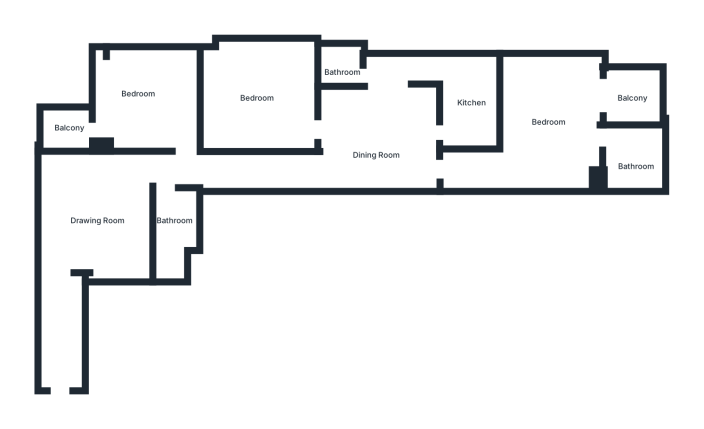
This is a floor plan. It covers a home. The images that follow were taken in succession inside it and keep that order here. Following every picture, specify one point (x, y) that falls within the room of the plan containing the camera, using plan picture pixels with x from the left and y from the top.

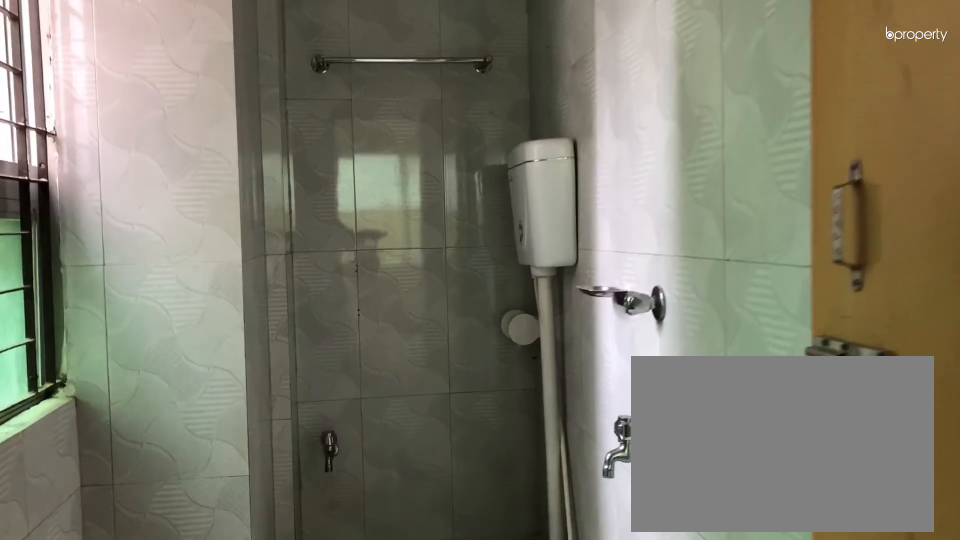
(170, 223)
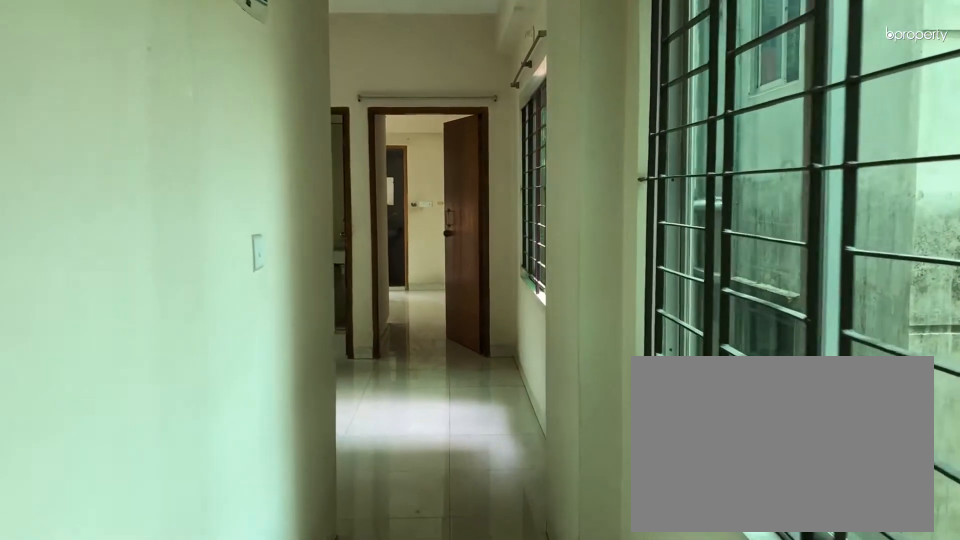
(261, 168)
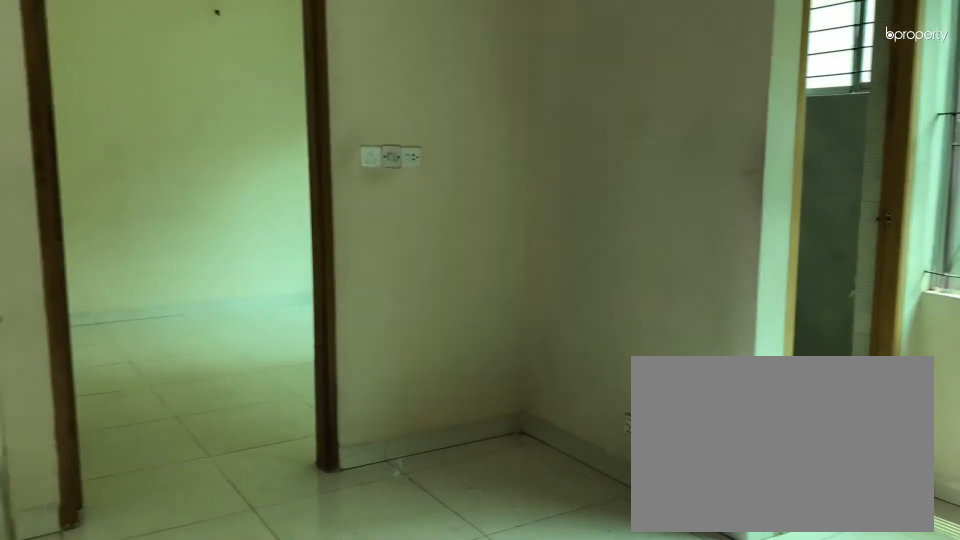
(379, 129)
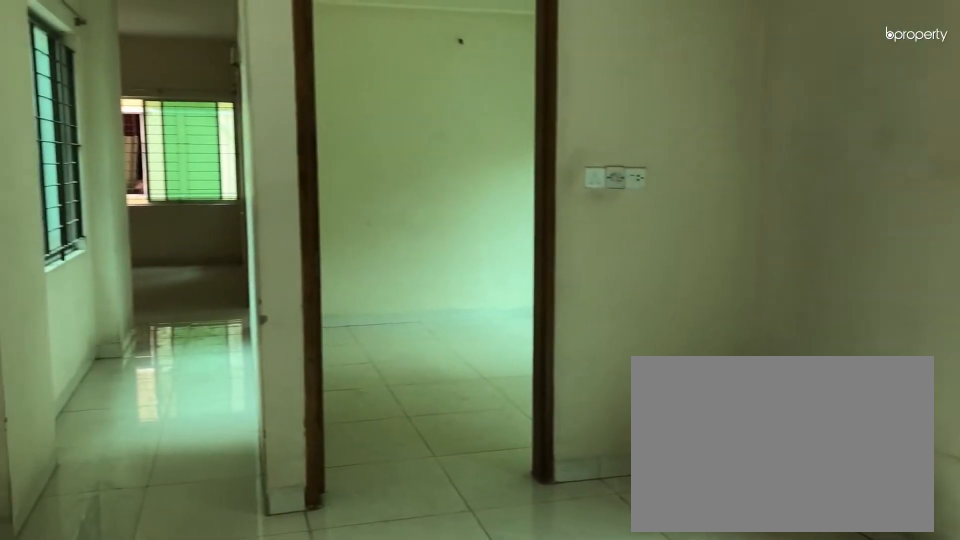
(379, 129)
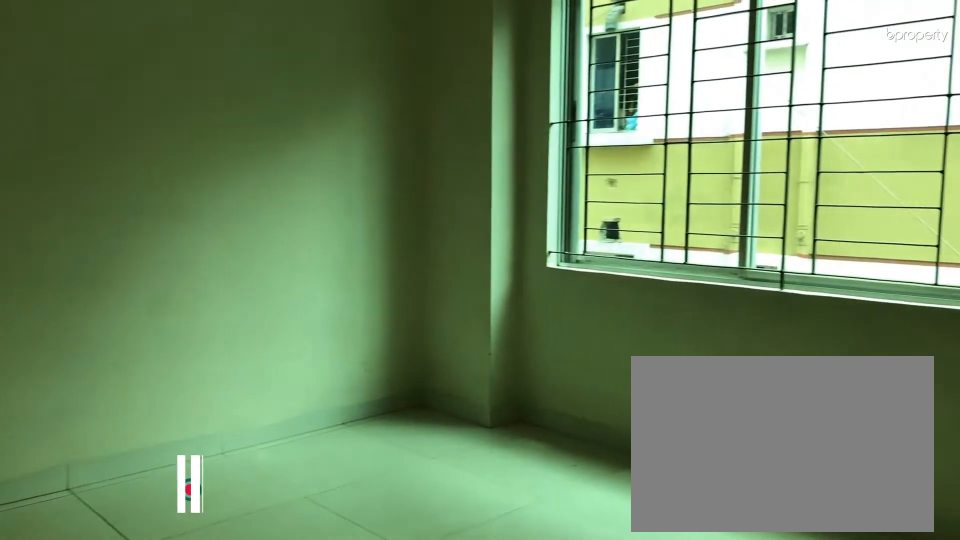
(261, 99)
